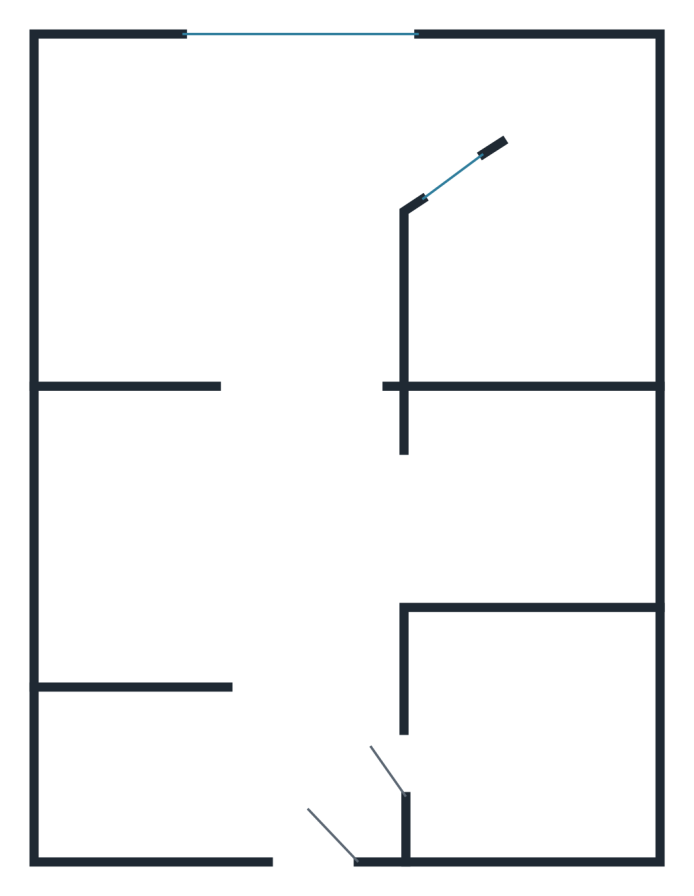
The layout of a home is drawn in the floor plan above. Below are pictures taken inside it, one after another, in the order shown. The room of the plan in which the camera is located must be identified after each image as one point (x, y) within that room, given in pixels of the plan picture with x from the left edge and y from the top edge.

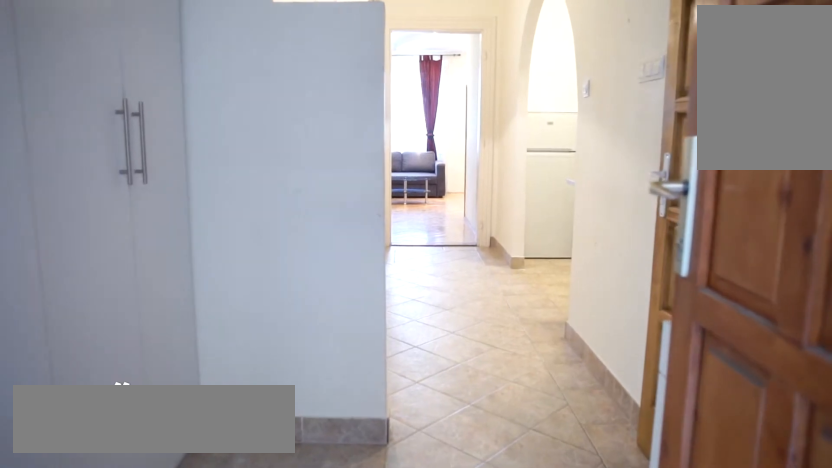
(269, 764)
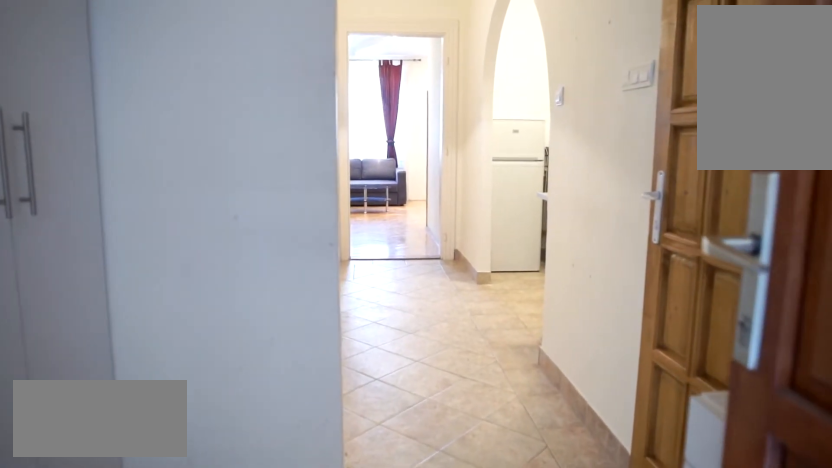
(268, 763)
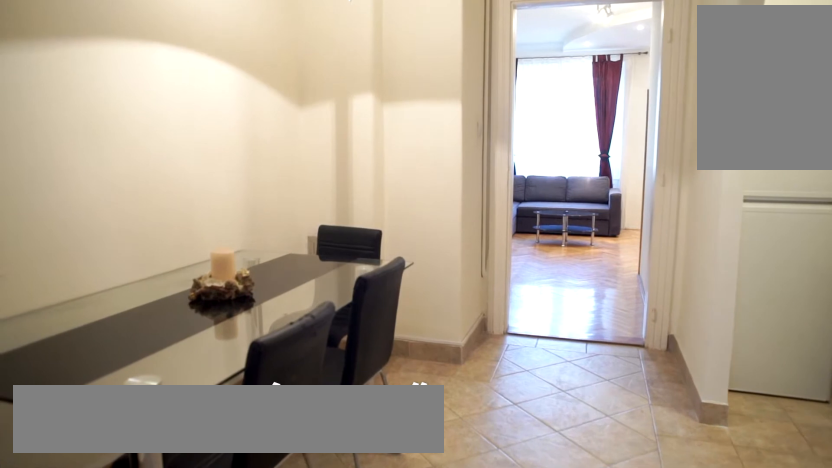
(244, 559)
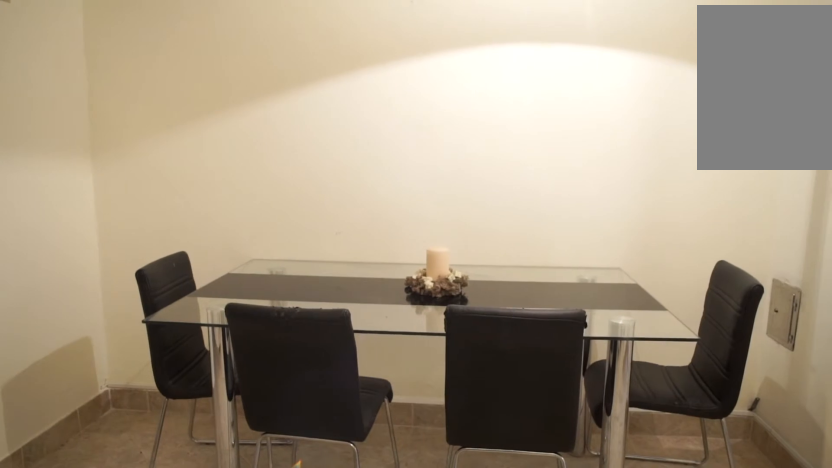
(245, 559)
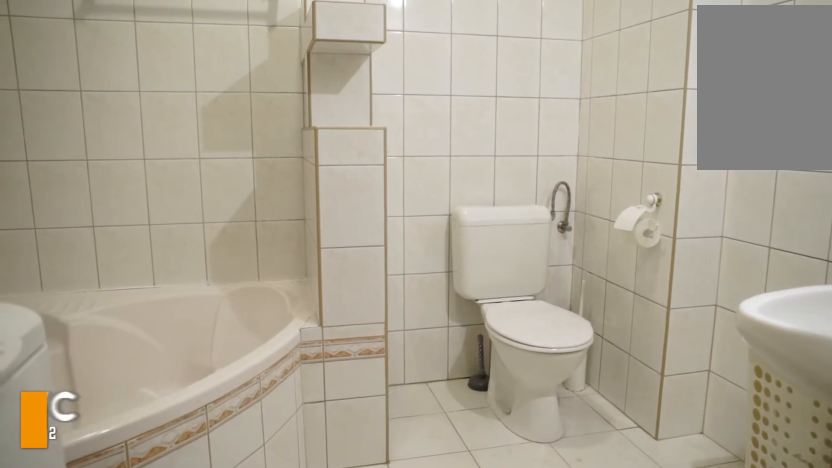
(505, 733)
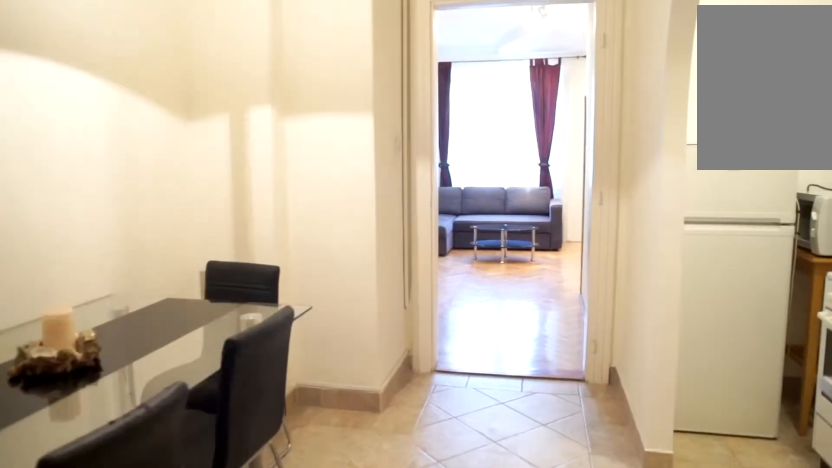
(245, 560)
